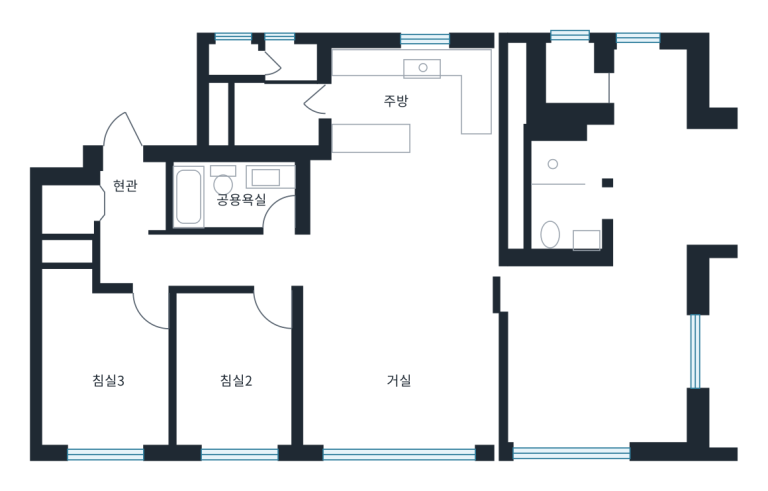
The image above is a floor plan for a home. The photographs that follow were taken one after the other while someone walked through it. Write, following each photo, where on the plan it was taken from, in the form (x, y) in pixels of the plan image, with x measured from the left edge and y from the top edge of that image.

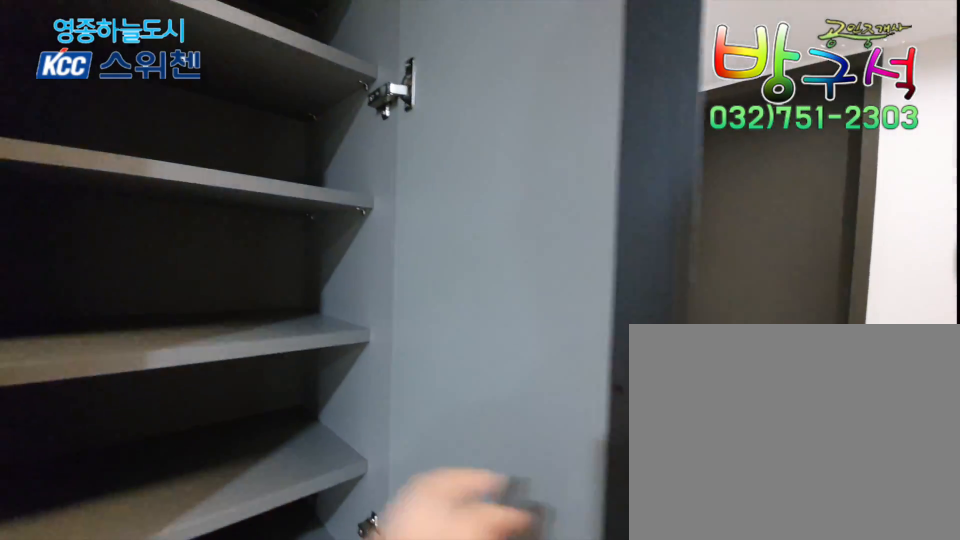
(136, 182)
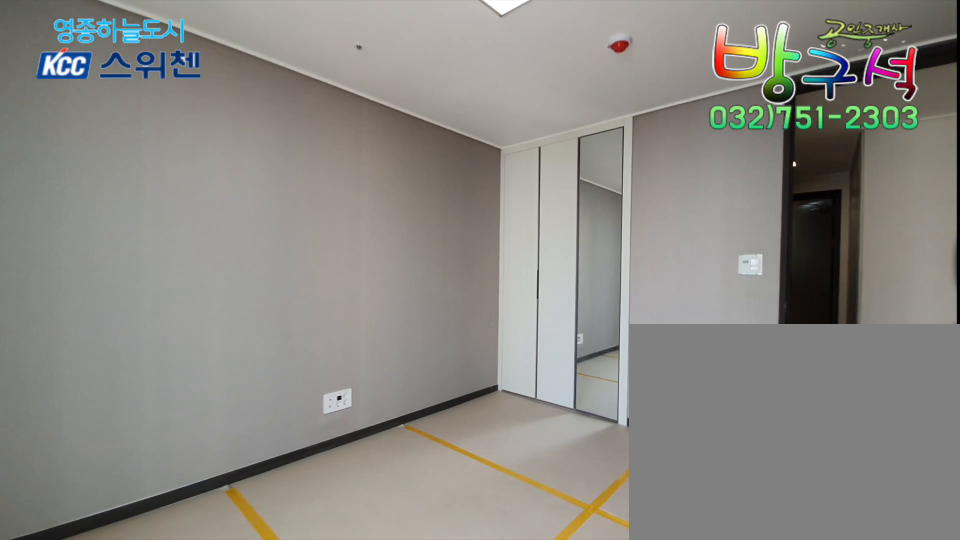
(100, 325)
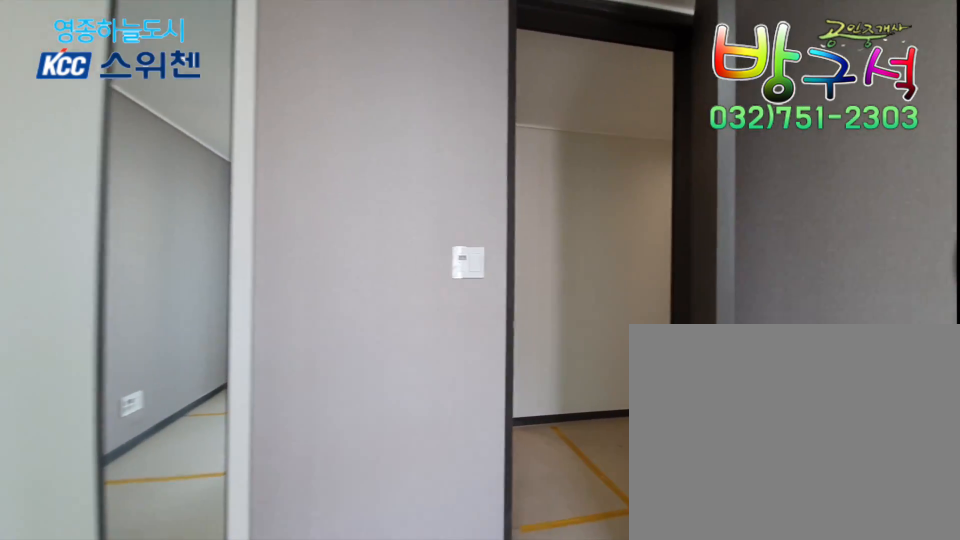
(100, 325)
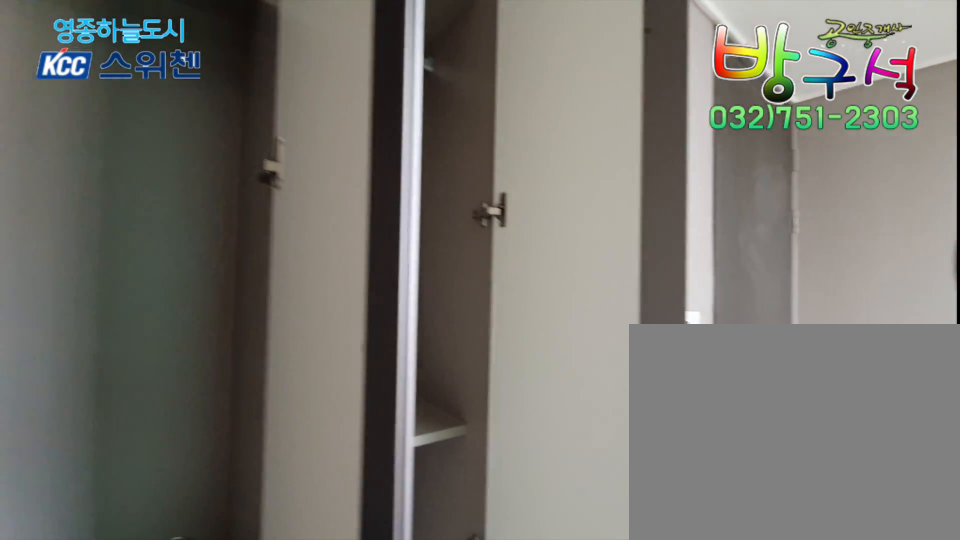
(100, 327)
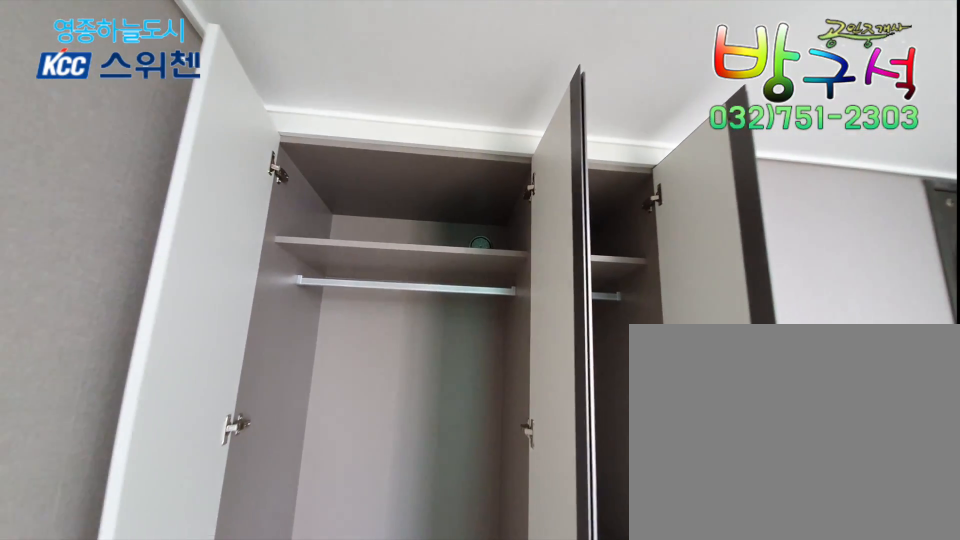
(100, 327)
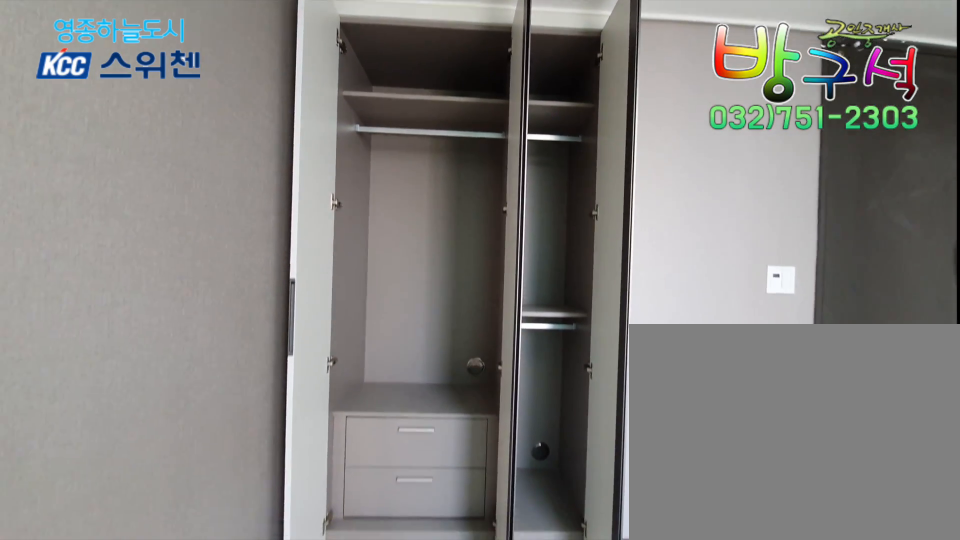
(100, 325)
